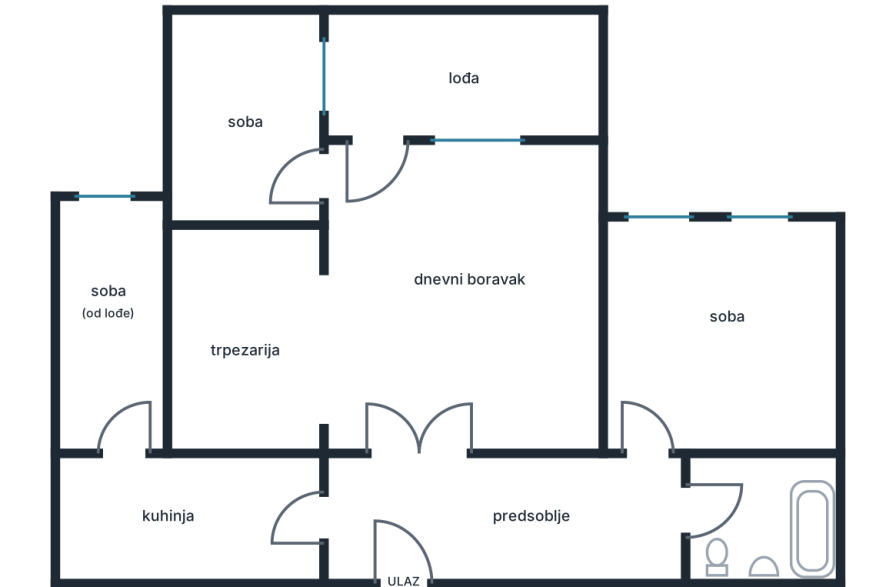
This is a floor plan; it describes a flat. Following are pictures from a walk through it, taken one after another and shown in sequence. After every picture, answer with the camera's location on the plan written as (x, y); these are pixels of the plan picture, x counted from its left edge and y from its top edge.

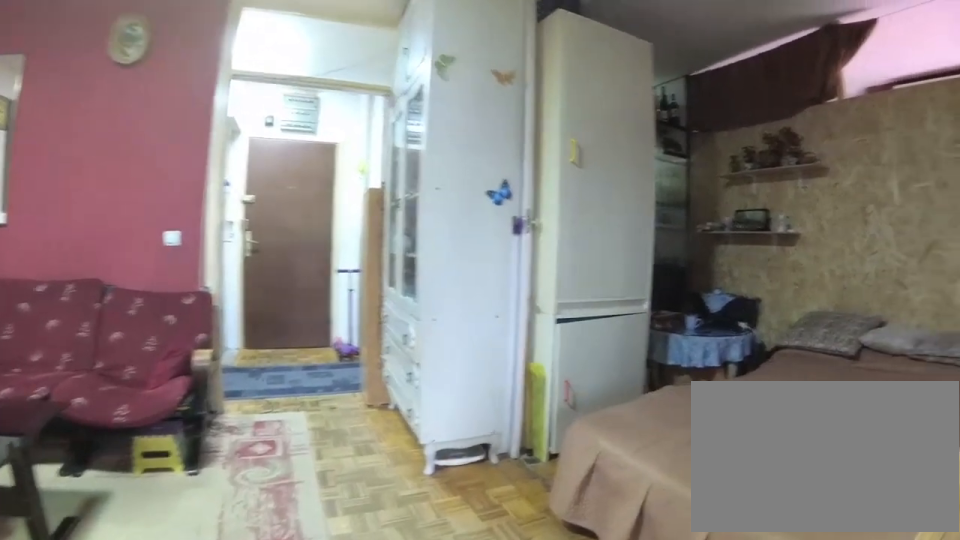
(377, 252)
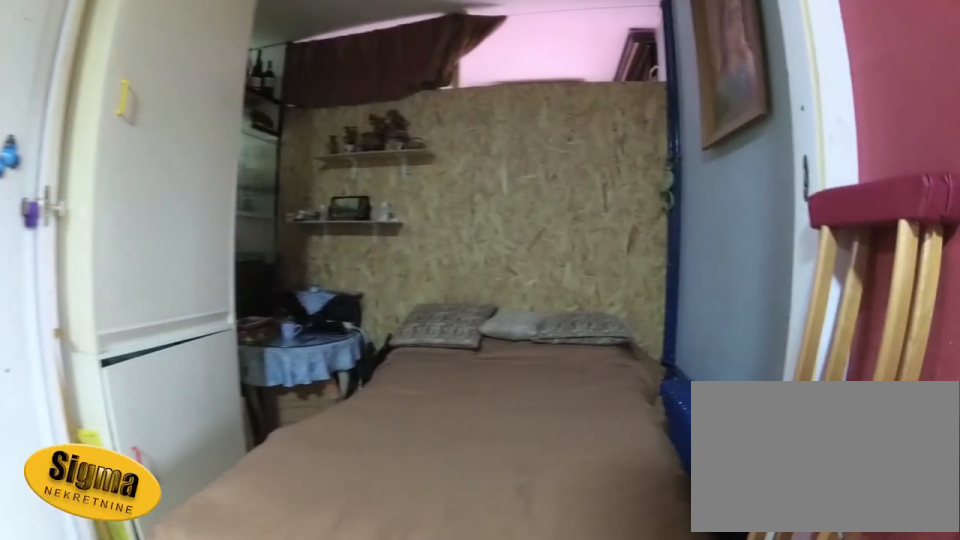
(368, 286)
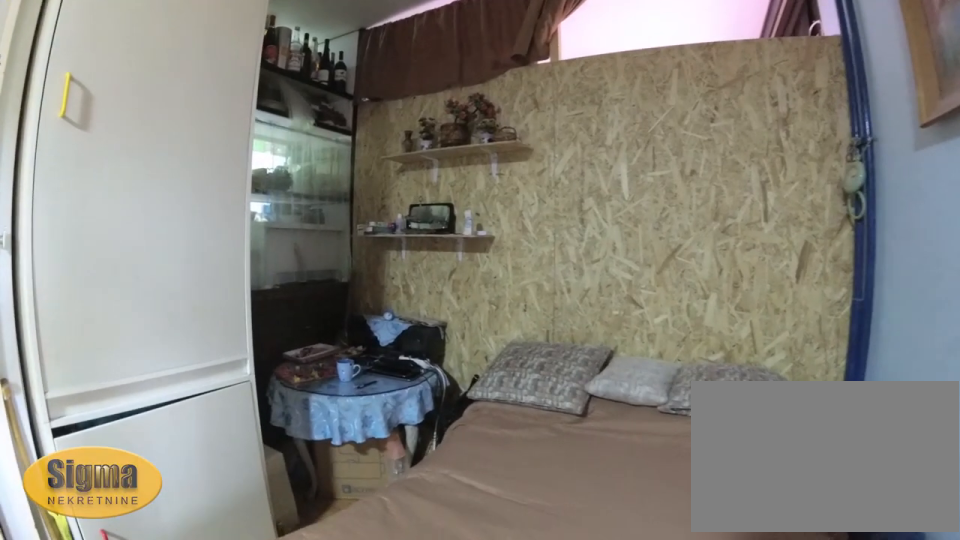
(315, 315)
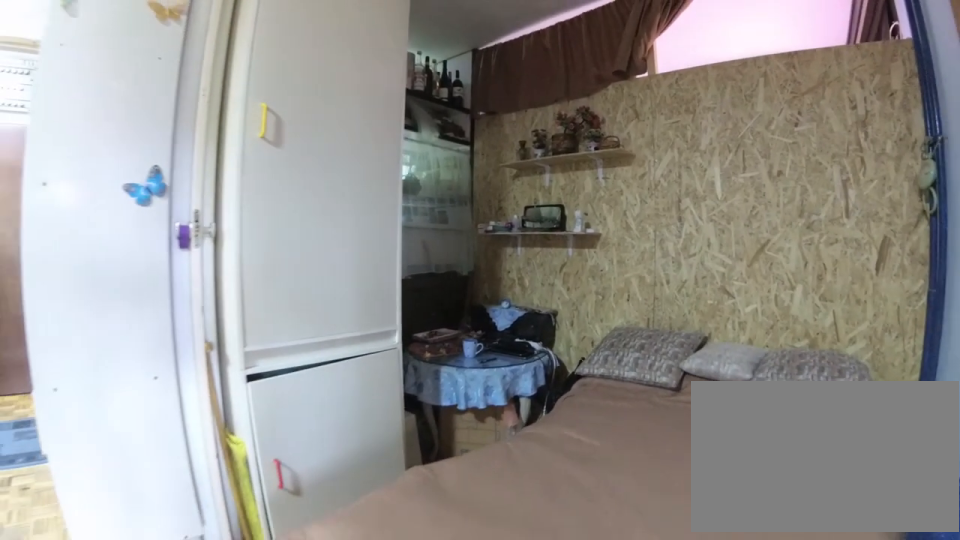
(336, 299)
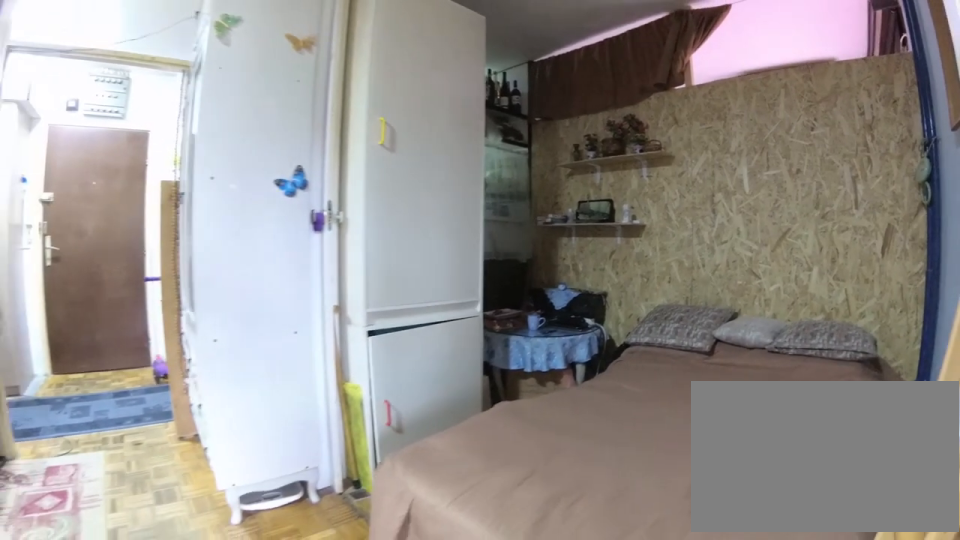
(352, 287)
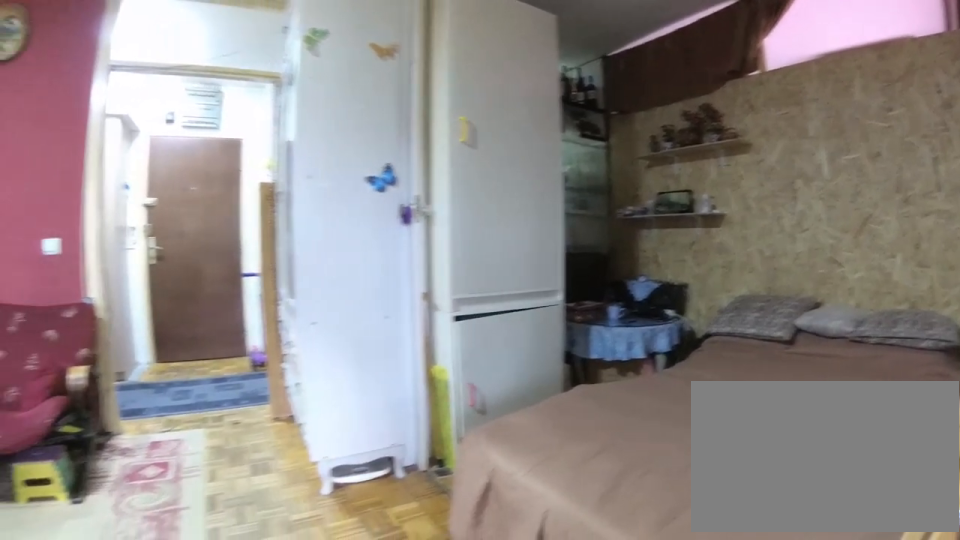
(368, 278)
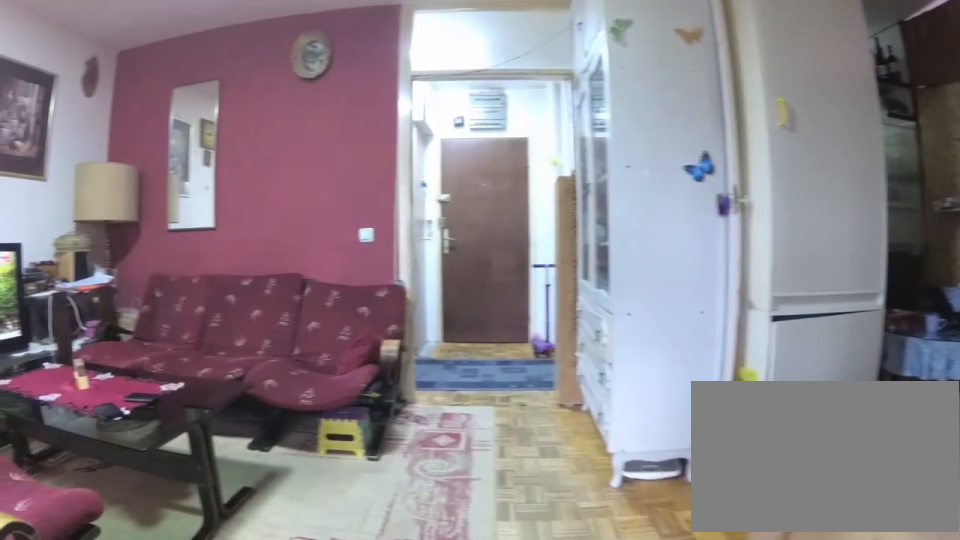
(401, 271)
